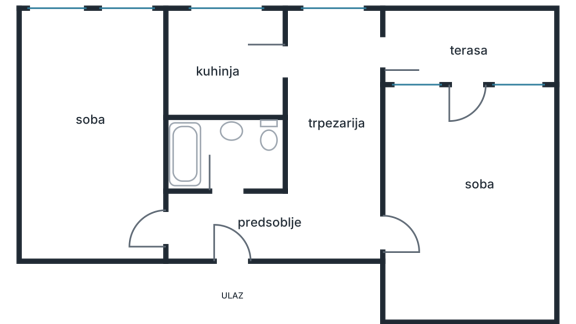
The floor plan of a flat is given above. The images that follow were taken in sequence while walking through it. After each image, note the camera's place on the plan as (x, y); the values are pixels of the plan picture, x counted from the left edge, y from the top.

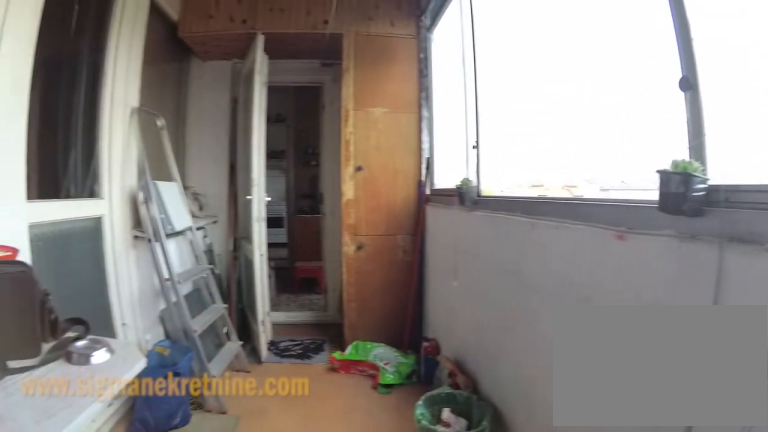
(520, 68)
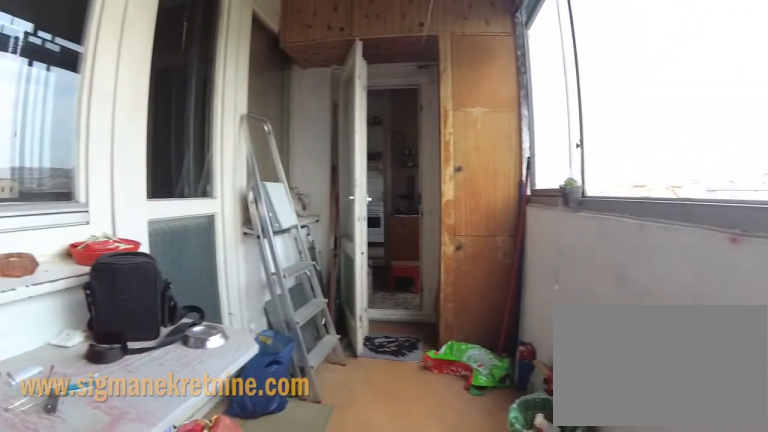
(524, 66)
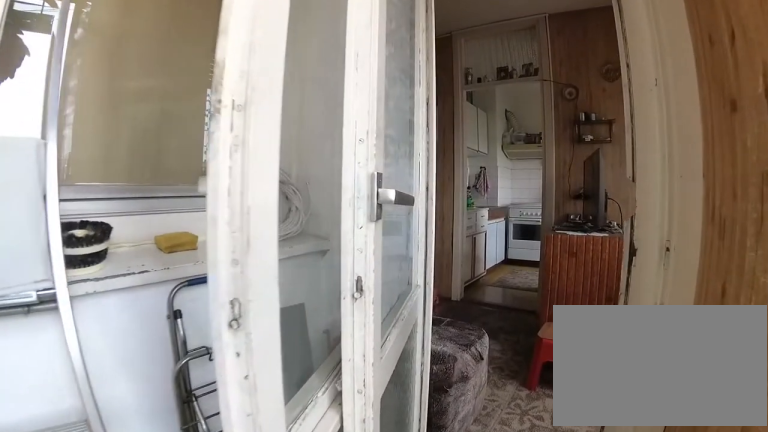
(441, 58)
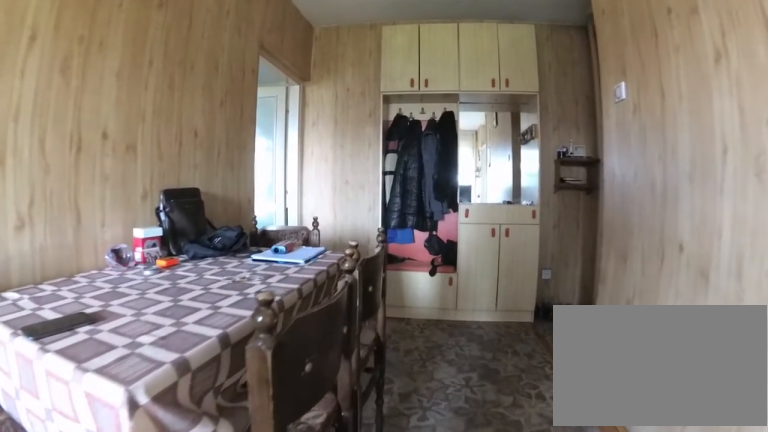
(335, 110)
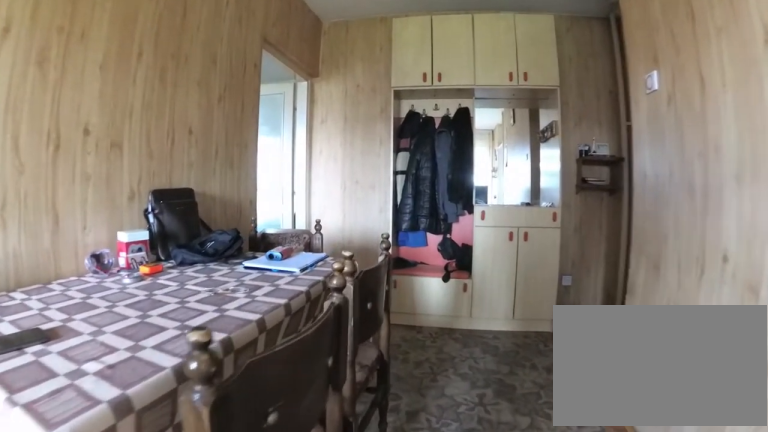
(334, 116)
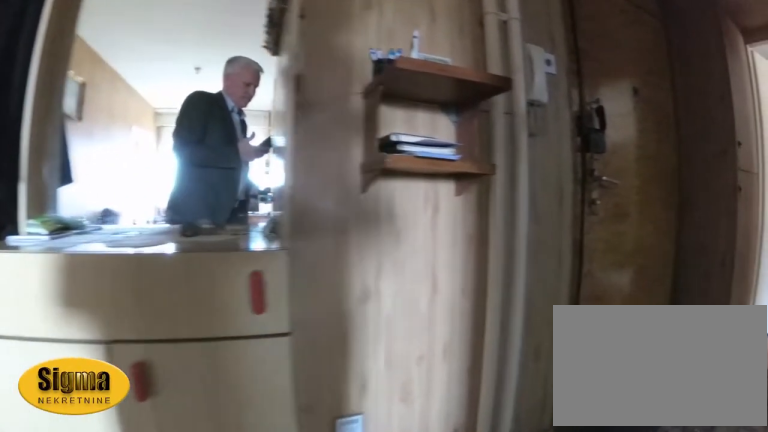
(310, 203)
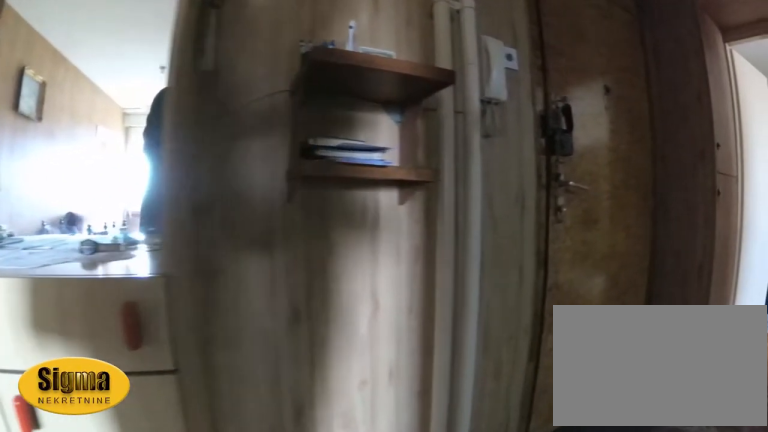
(302, 208)
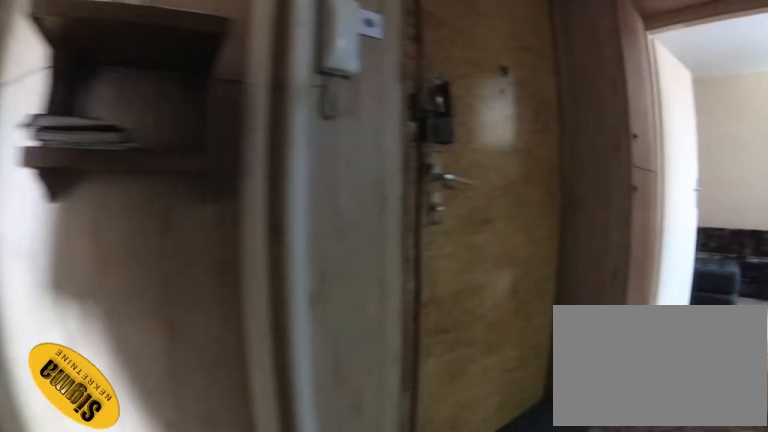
(287, 219)
